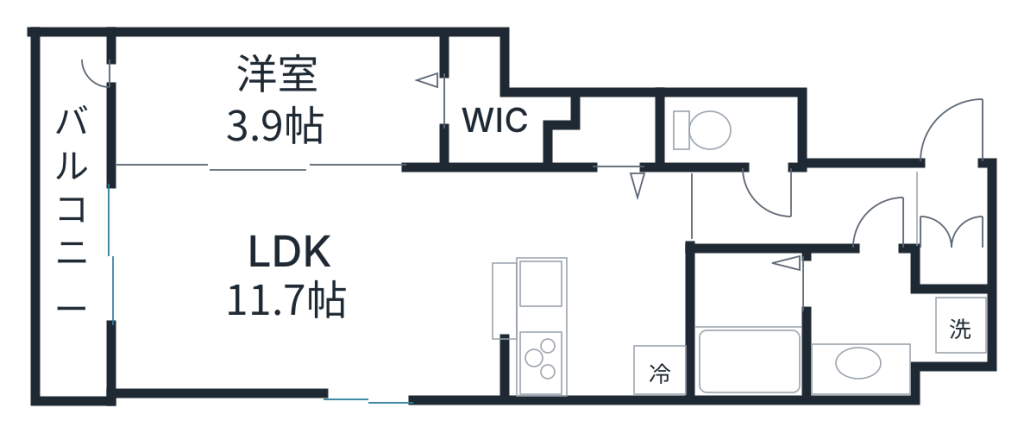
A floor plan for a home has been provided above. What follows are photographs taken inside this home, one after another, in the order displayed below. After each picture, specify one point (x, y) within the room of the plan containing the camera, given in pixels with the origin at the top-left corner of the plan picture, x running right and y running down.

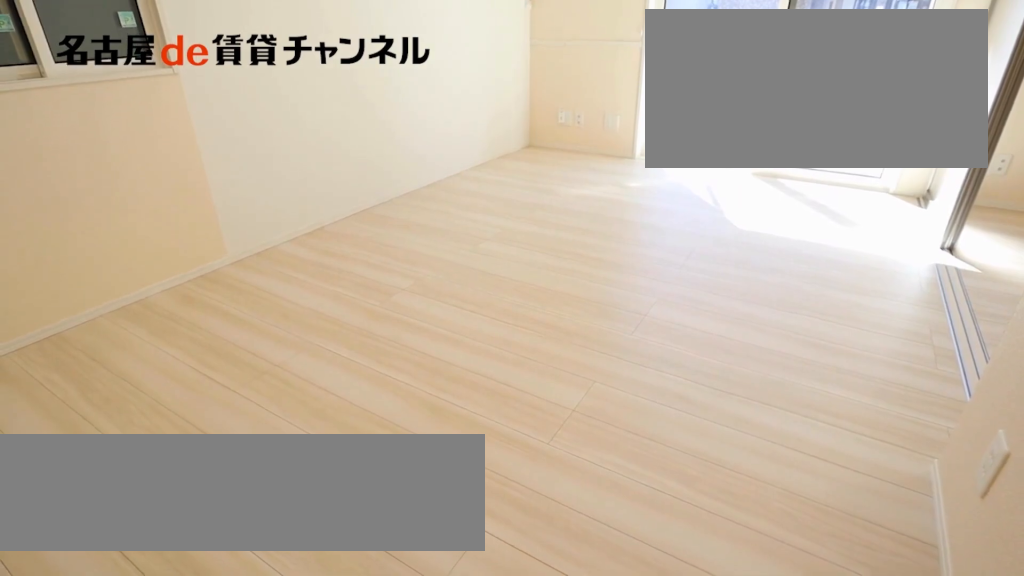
(311, 285)
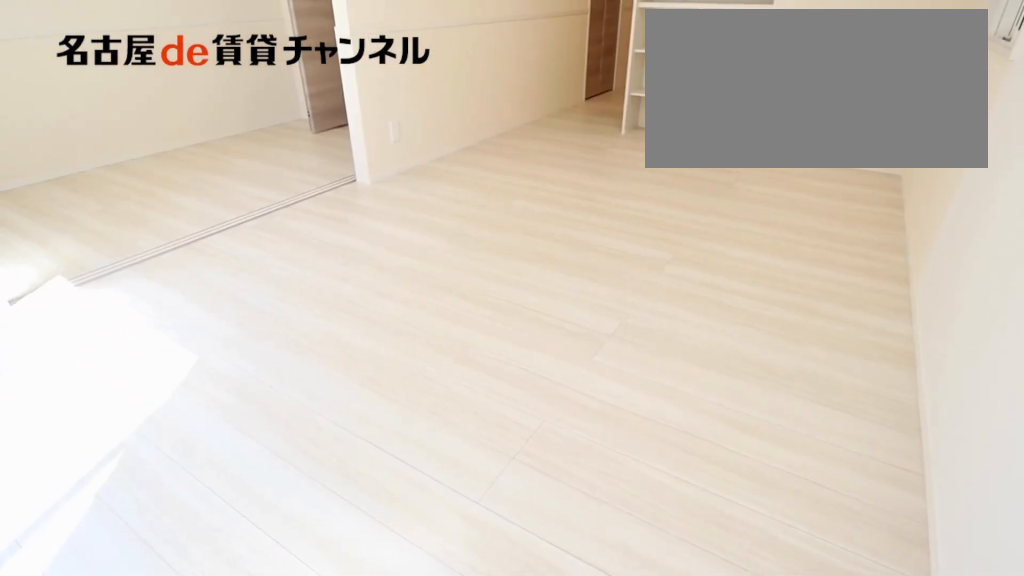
(311, 285)
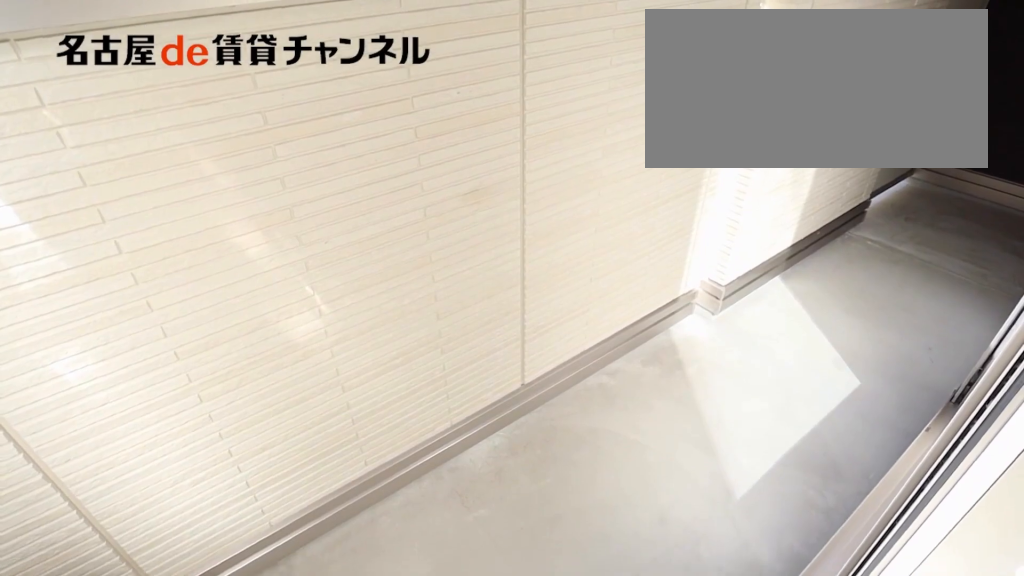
(77, 219)
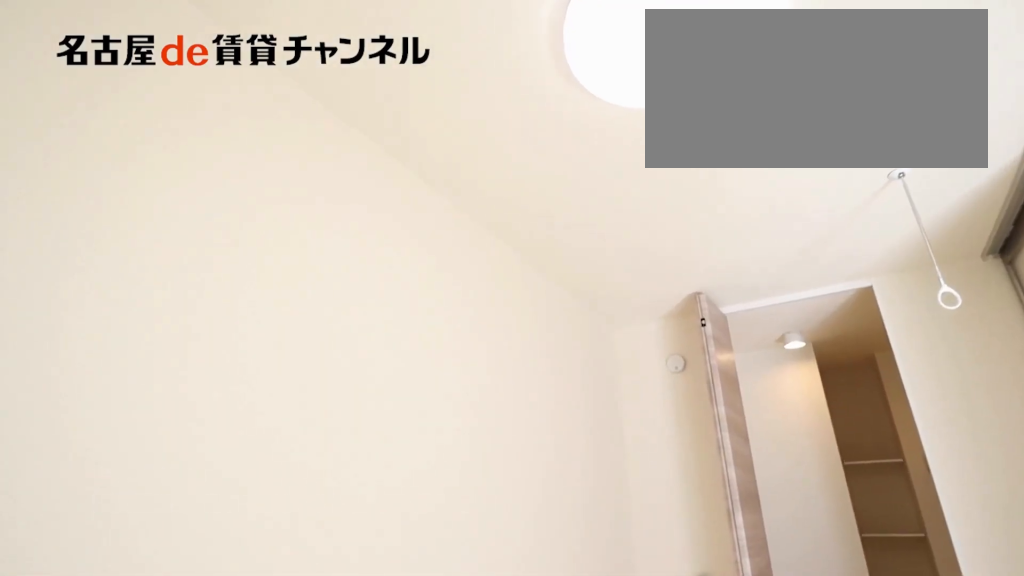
(278, 102)
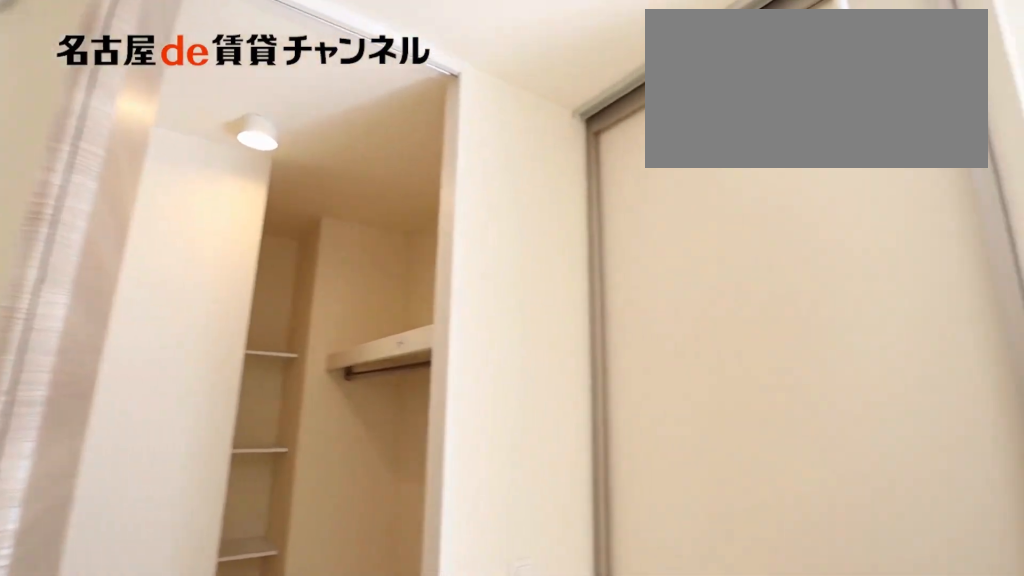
(278, 102)
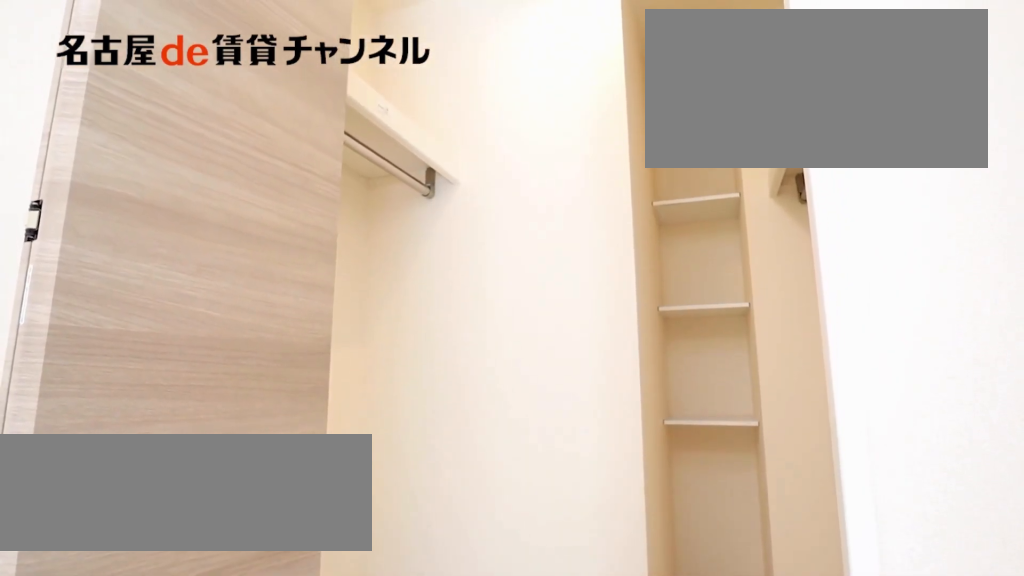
(492, 113)
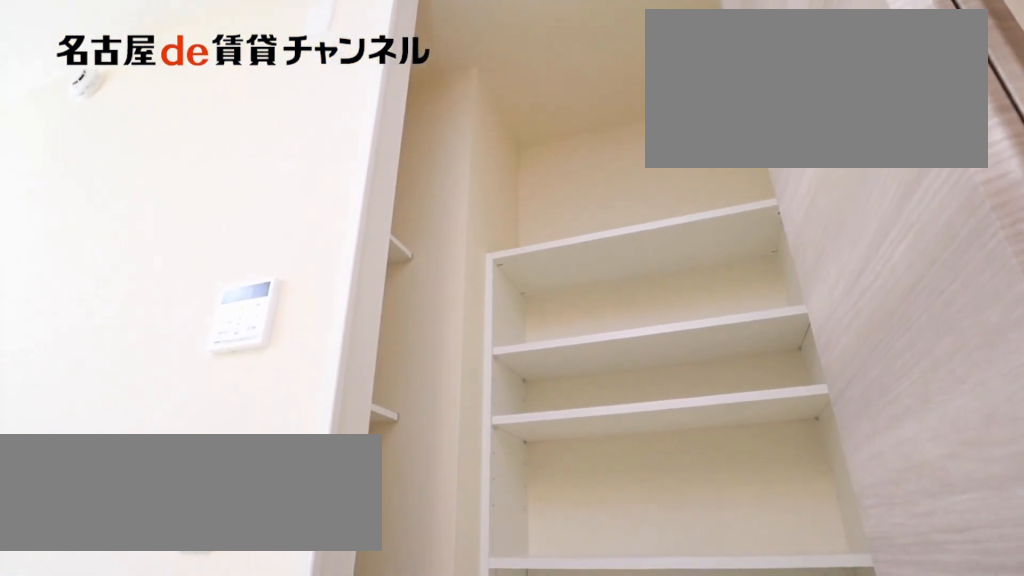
(604, 136)
